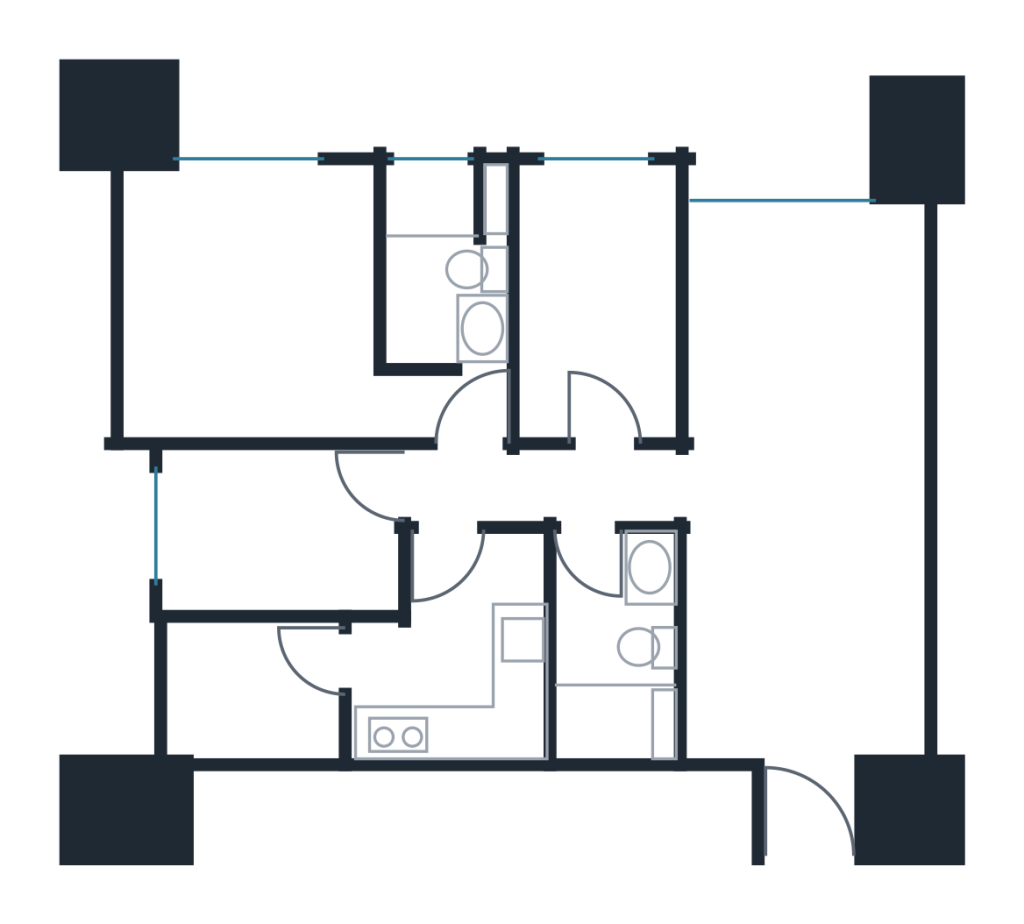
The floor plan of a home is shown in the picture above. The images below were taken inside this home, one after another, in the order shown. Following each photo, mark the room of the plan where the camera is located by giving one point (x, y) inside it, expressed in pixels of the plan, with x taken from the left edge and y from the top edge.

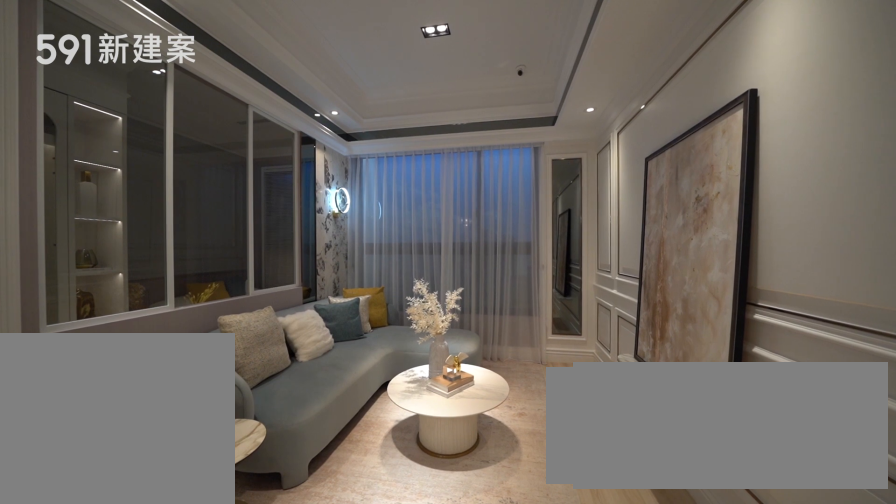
(804, 331)
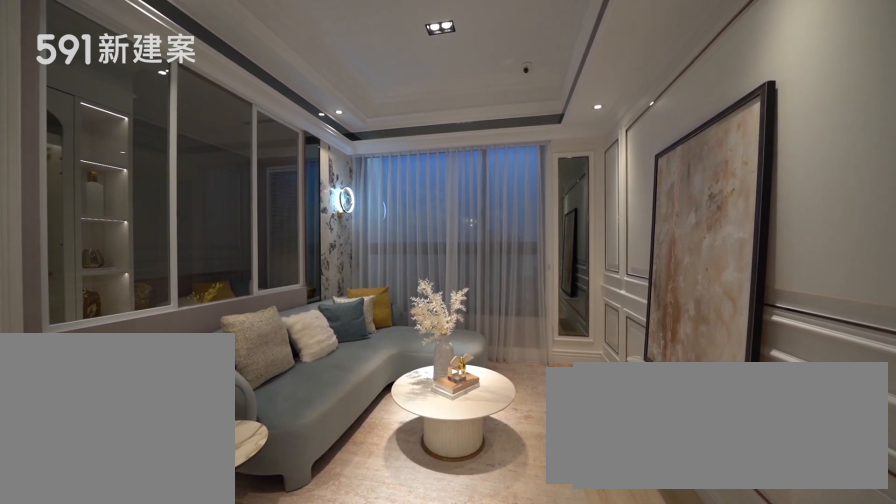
(804, 331)
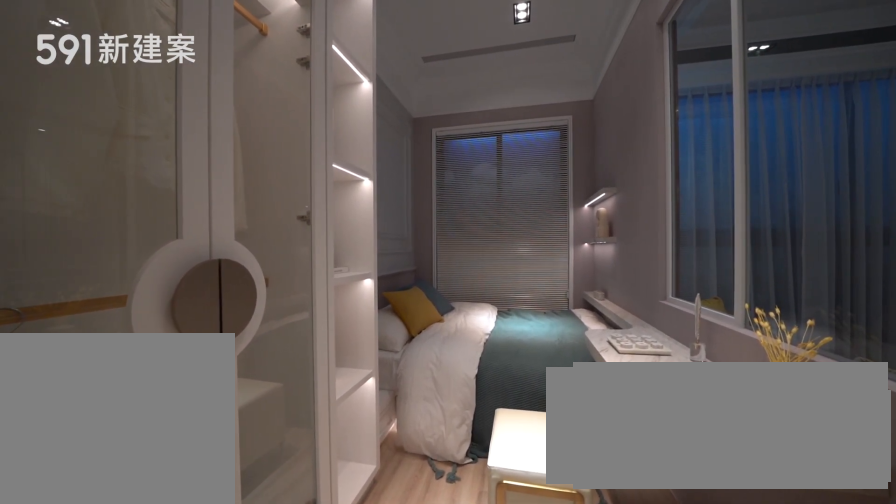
(595, 298)
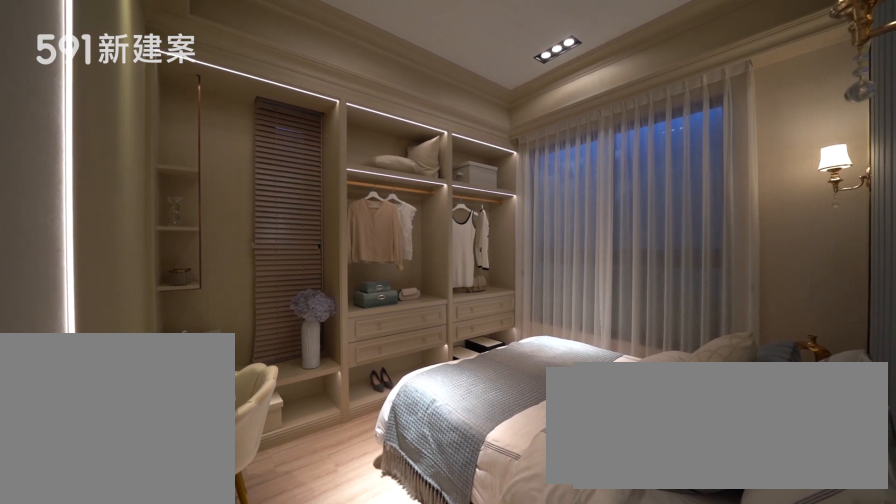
(271, 311)
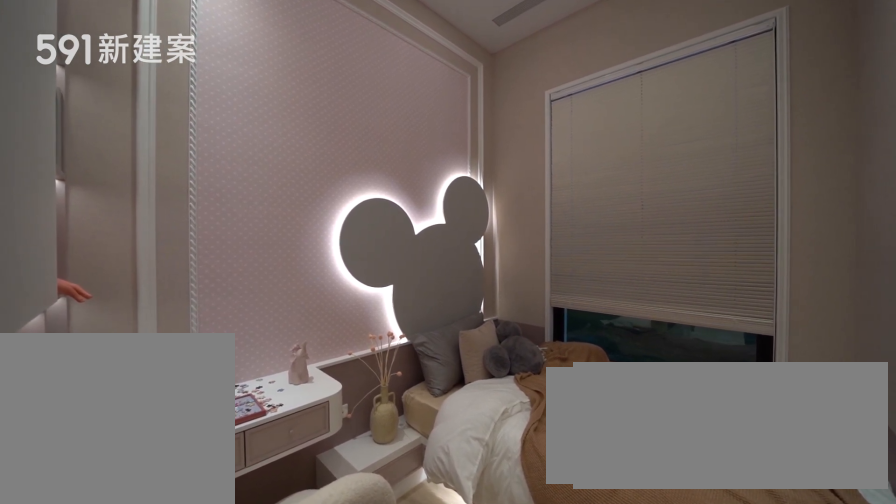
(279, 535)
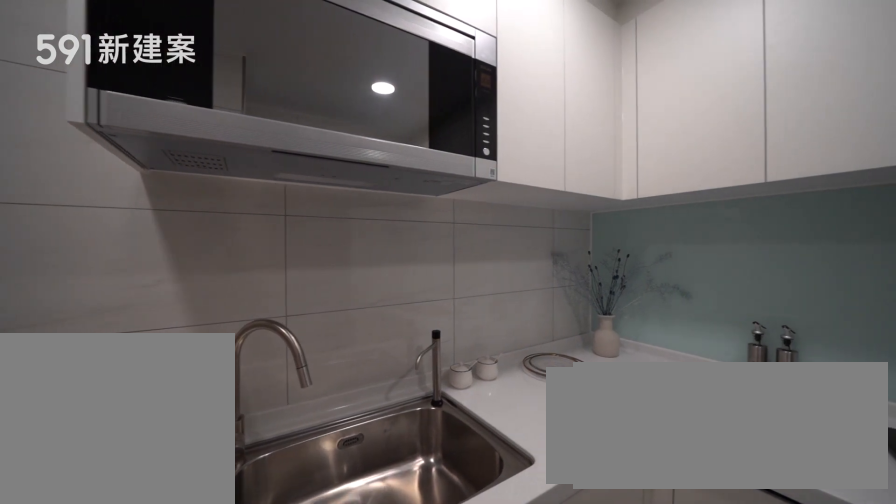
(461, 653)
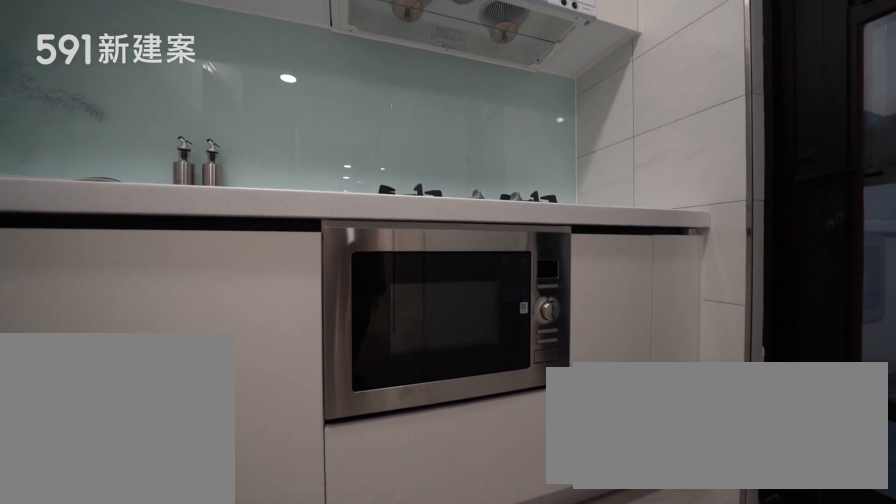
(461, 653)
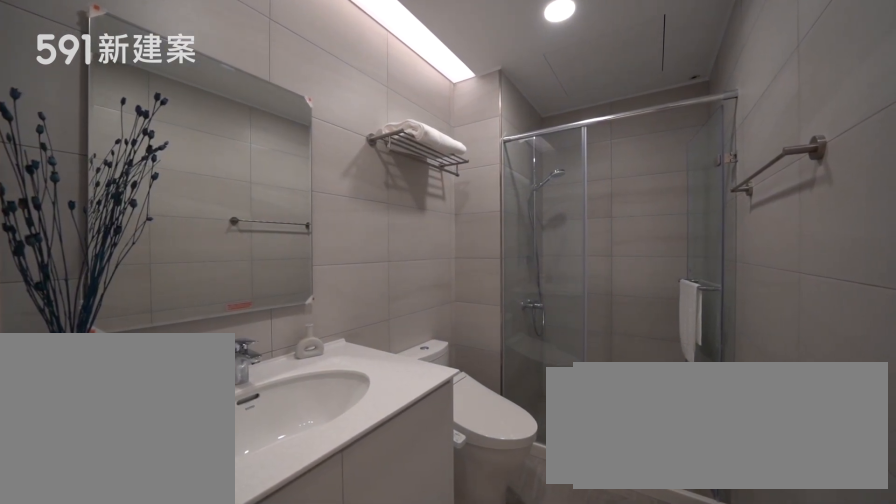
(611, 643)
